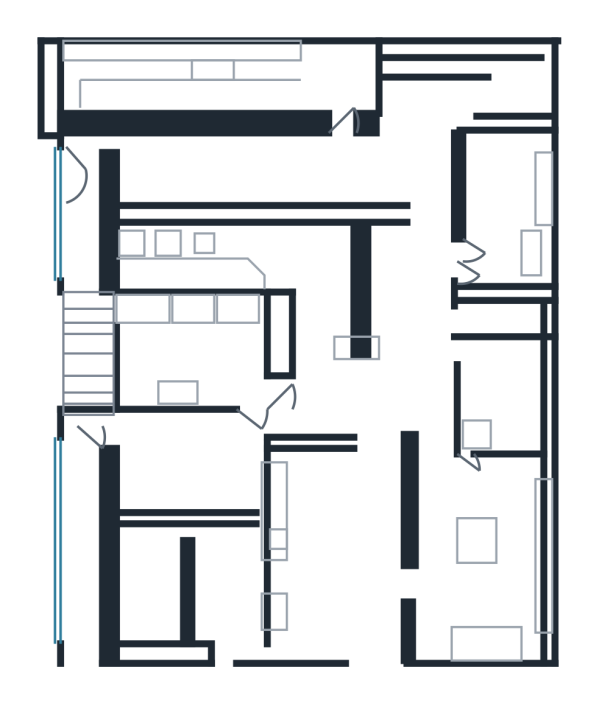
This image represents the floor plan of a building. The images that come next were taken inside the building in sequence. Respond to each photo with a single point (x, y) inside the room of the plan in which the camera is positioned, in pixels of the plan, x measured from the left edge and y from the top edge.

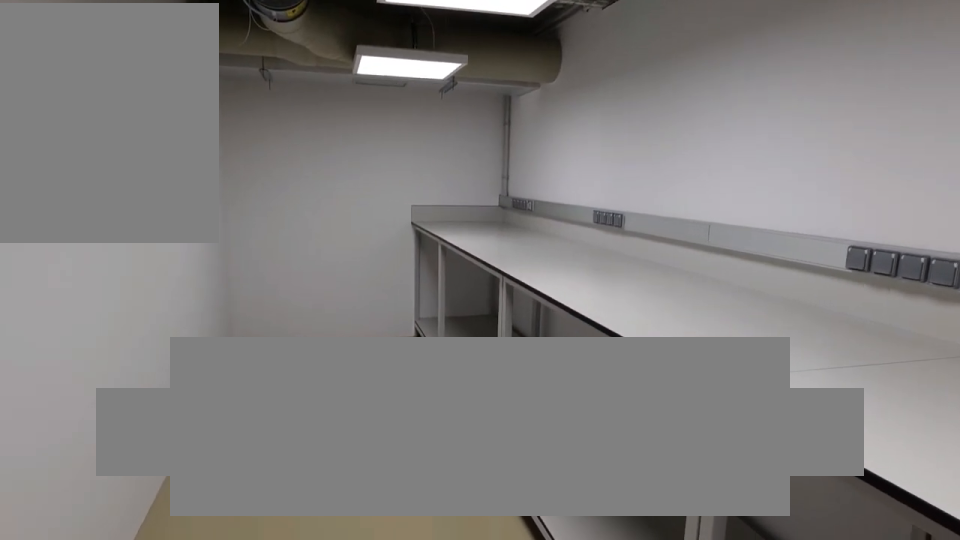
(186, 259)
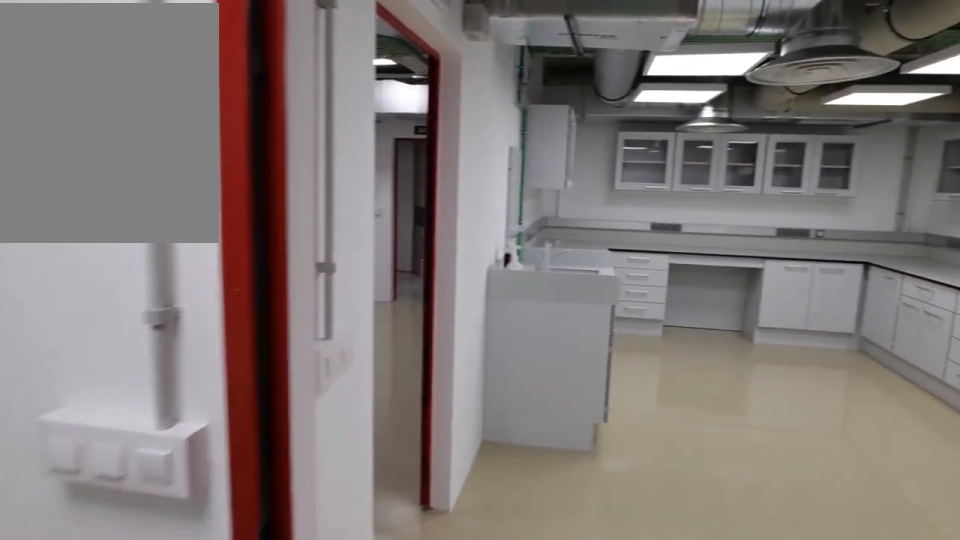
(186, 352)
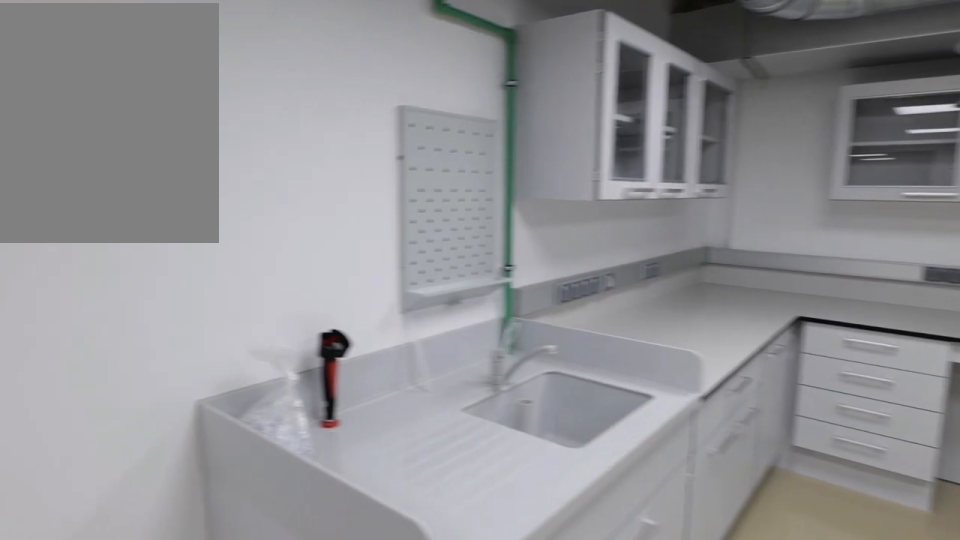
(186, 352)
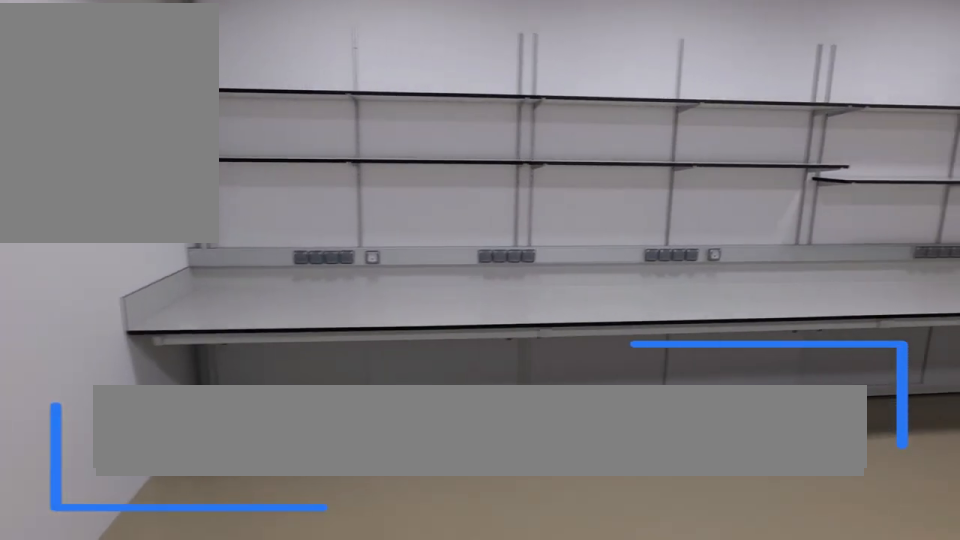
(186, 465)
